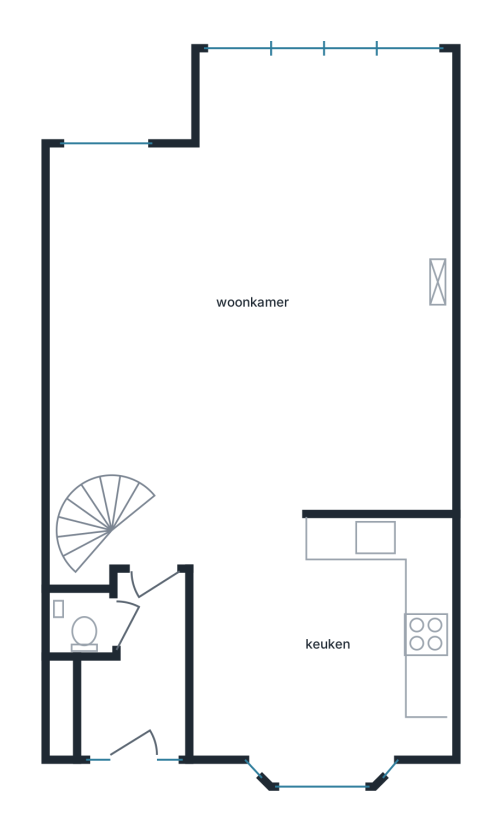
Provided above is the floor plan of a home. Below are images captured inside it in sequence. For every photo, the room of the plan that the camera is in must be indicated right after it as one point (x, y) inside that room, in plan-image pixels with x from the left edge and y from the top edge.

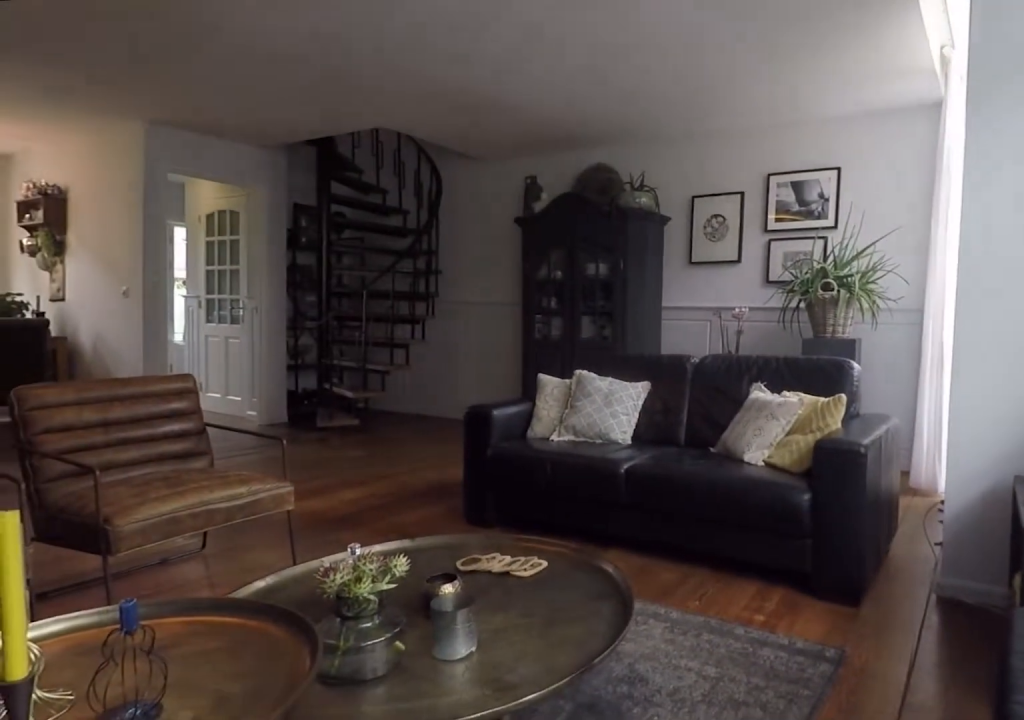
(259, 305)
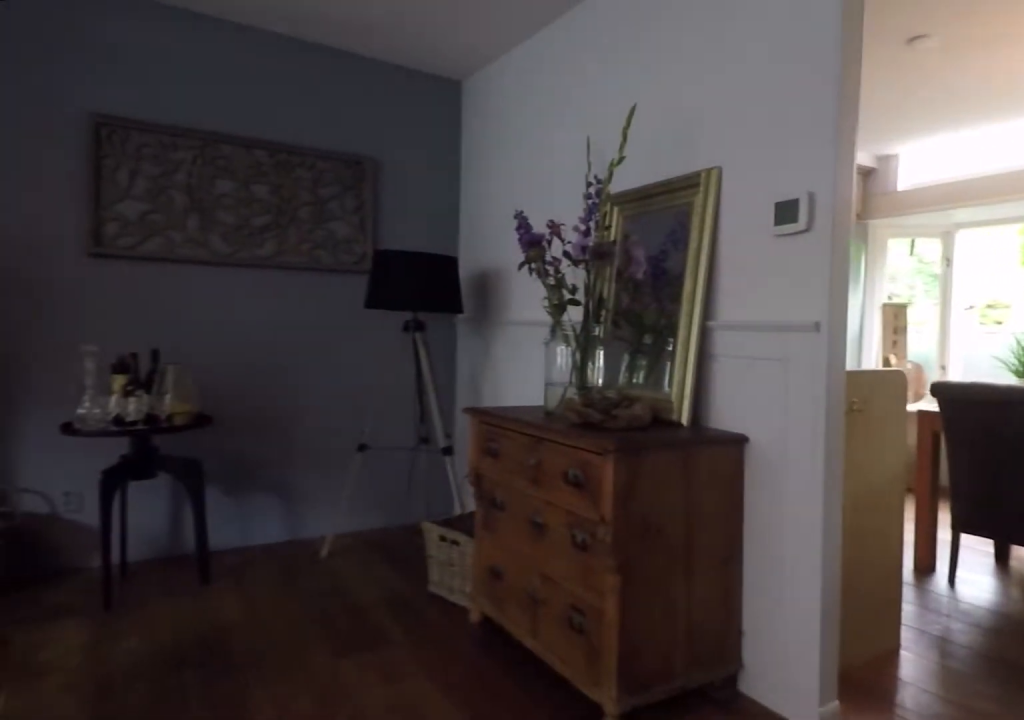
(259, 305)
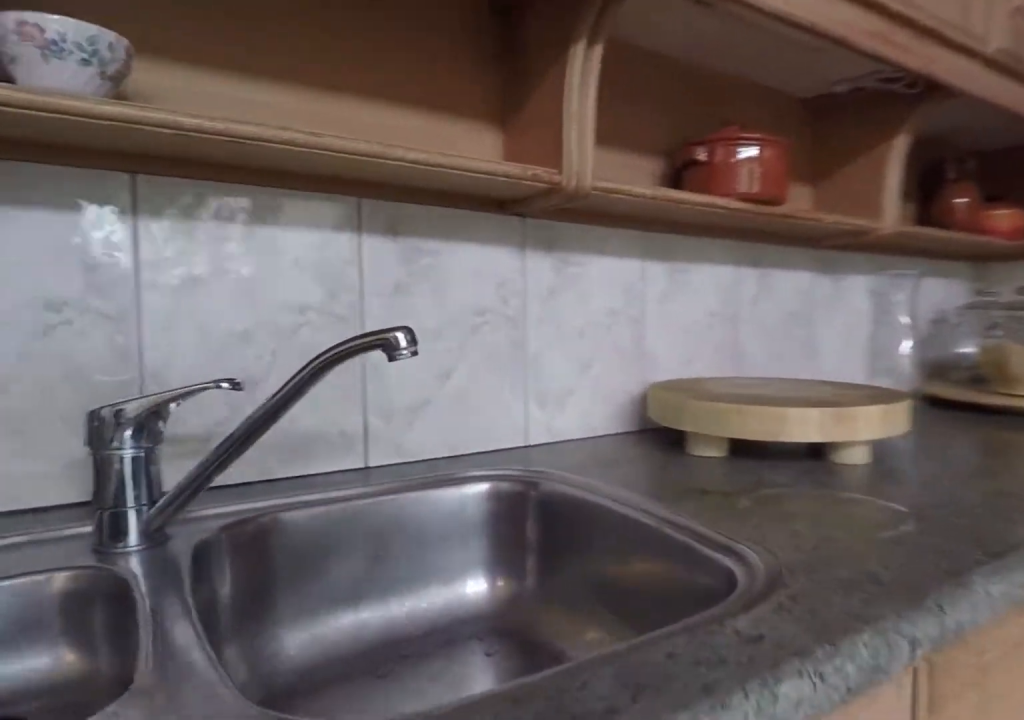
(361, 696)
